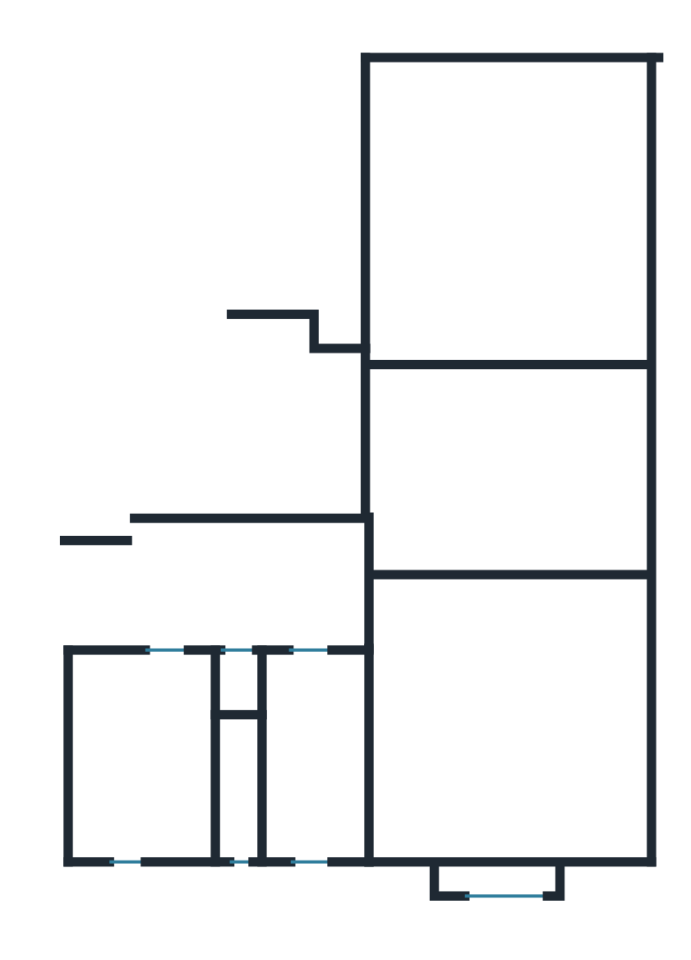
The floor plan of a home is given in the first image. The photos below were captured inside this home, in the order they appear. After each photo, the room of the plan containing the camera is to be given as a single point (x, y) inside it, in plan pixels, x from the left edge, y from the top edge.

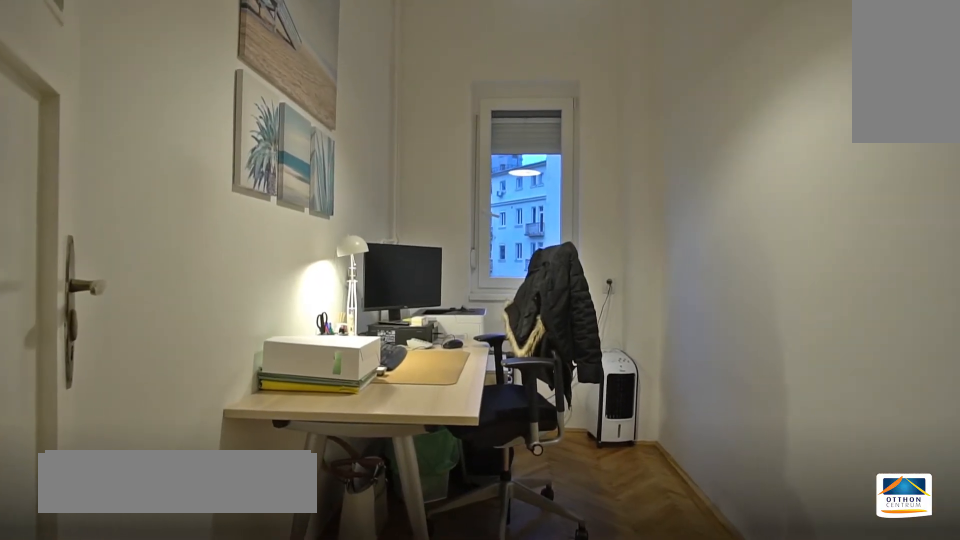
(318, 761)
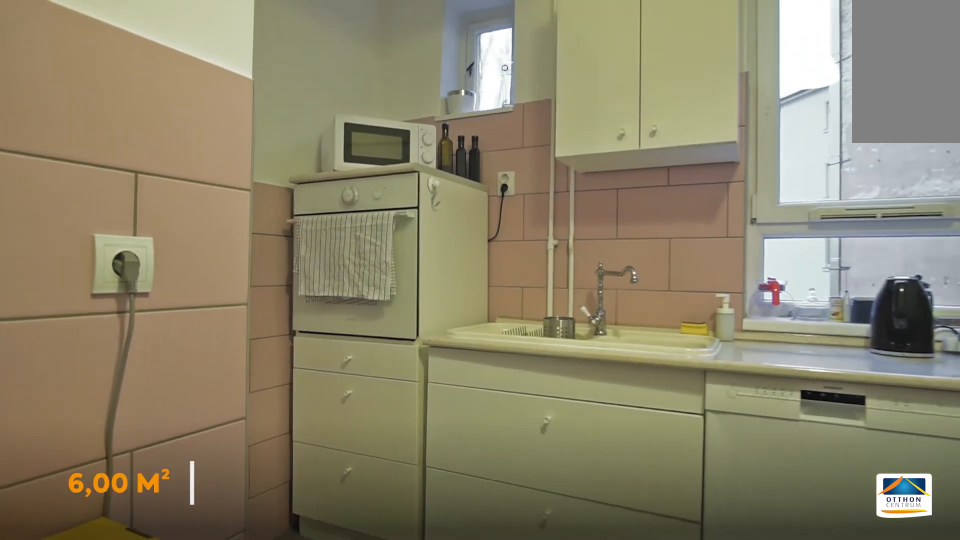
(147, 762)
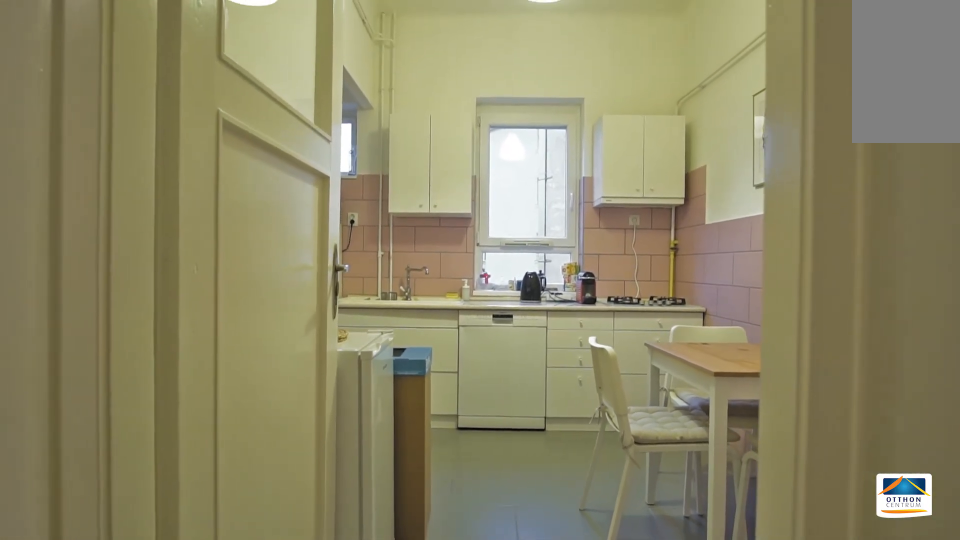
(146, 762)
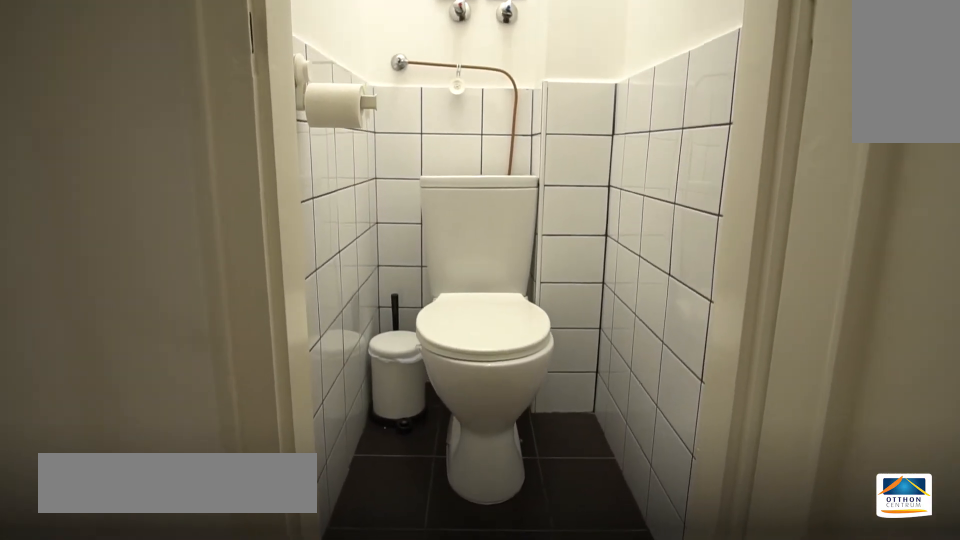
(237, 688)
